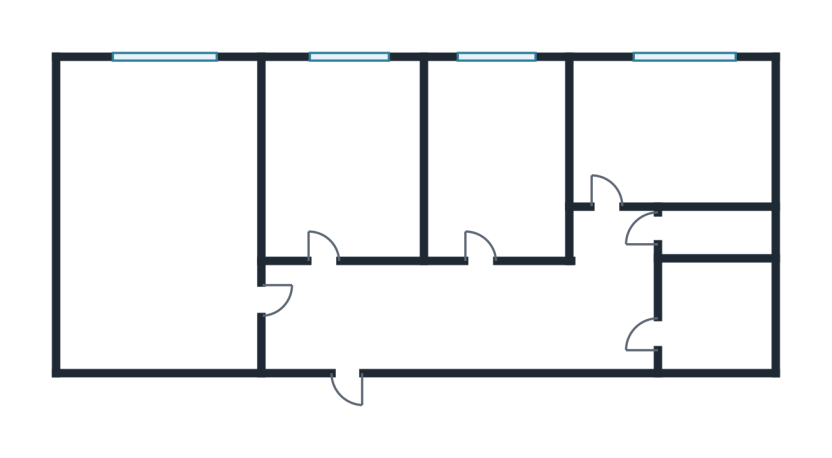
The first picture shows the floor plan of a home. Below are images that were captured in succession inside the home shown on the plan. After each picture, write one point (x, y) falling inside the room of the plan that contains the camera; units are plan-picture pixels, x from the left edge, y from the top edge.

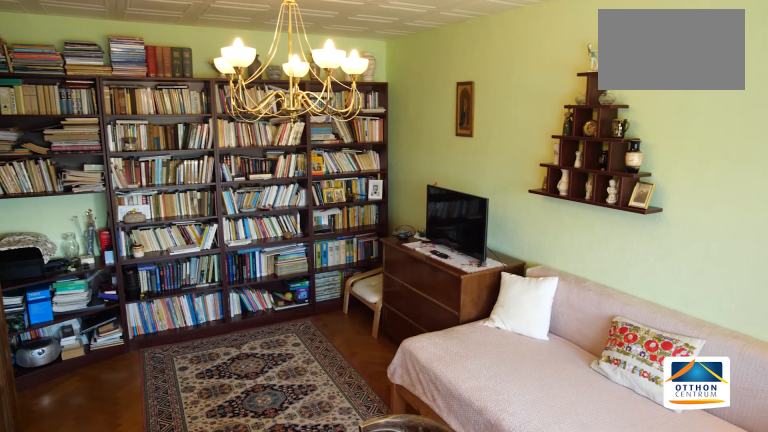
(151, 309)
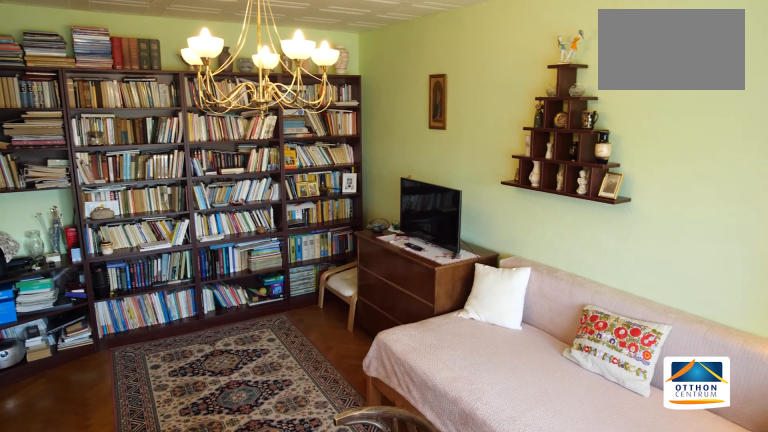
(151, 314)
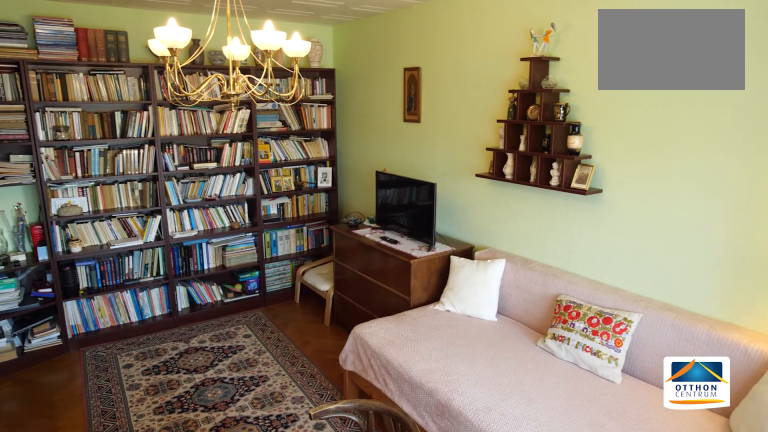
(151, 318)
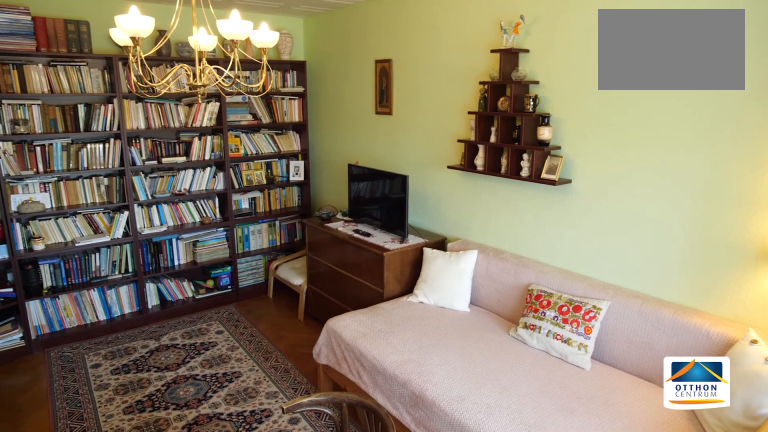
(151, 323)
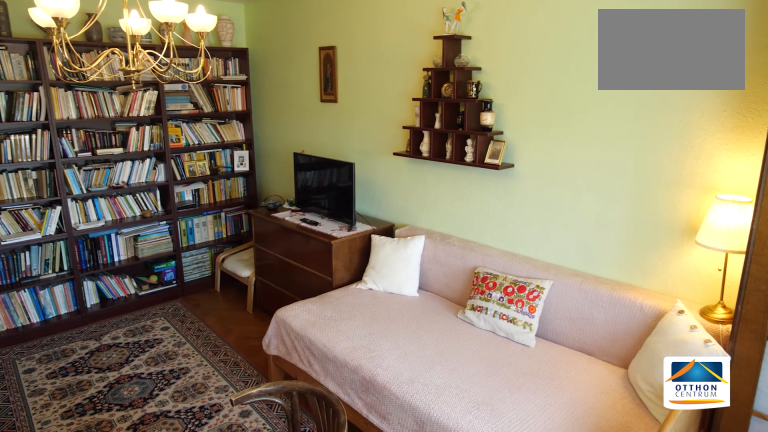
(152, 333)
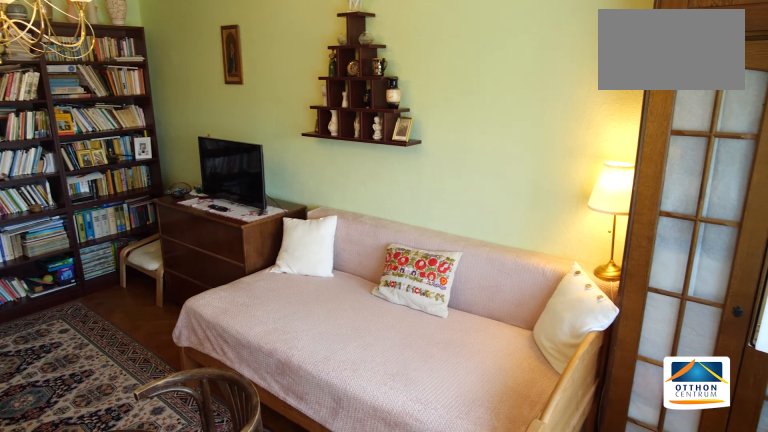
(154, 344)
